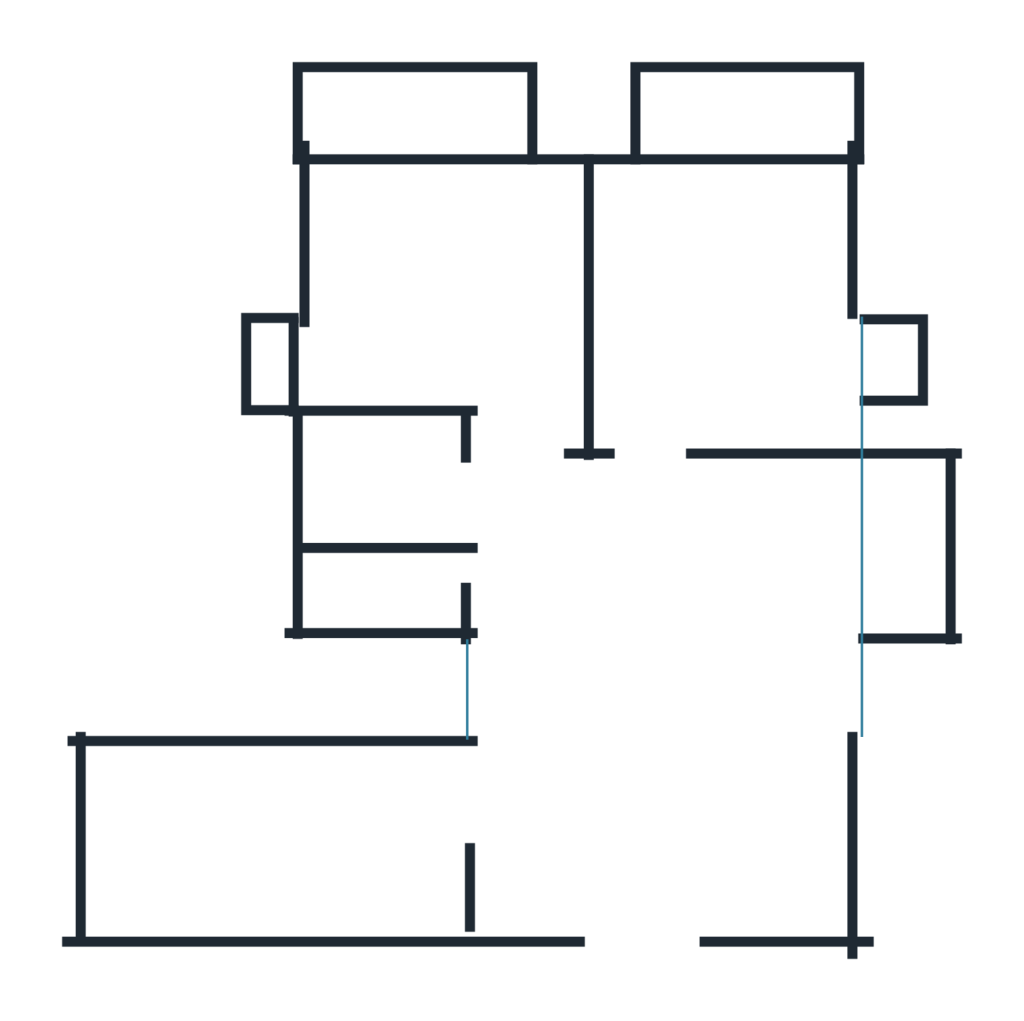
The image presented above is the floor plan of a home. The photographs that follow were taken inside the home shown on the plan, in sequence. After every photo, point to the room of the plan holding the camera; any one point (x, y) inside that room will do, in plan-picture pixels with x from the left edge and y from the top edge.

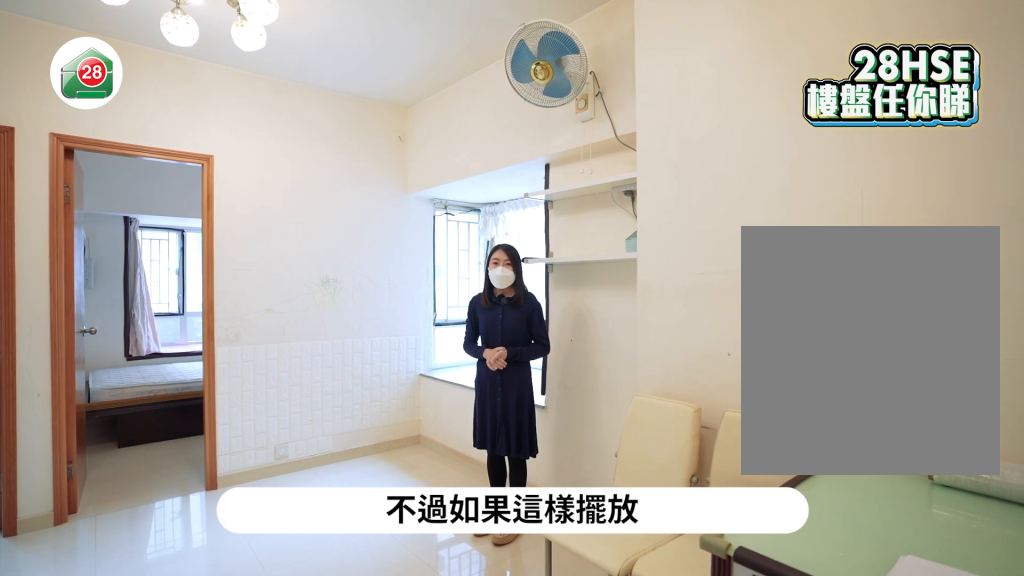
(668, 698)
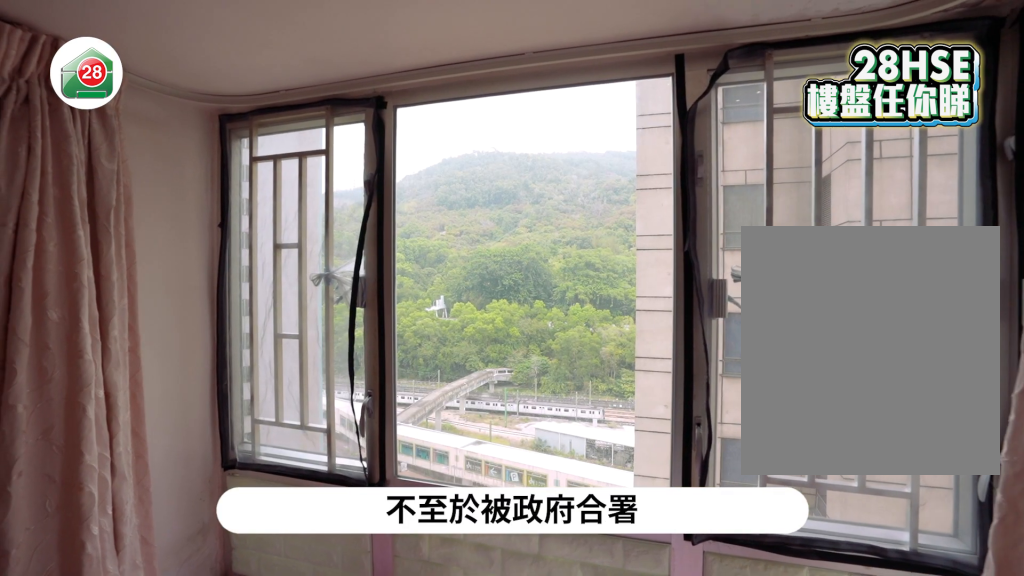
(724, 305)
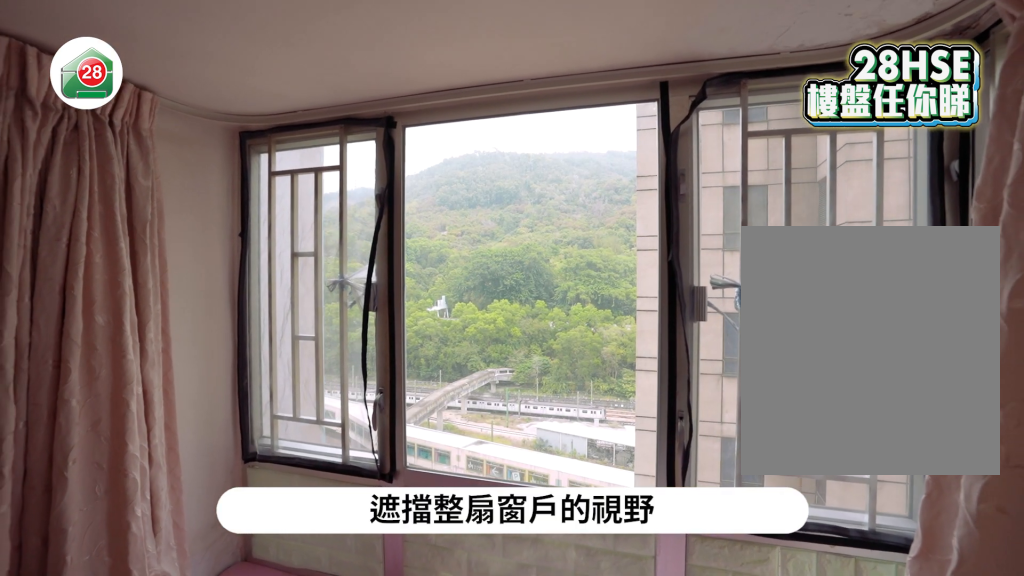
(725, 307)
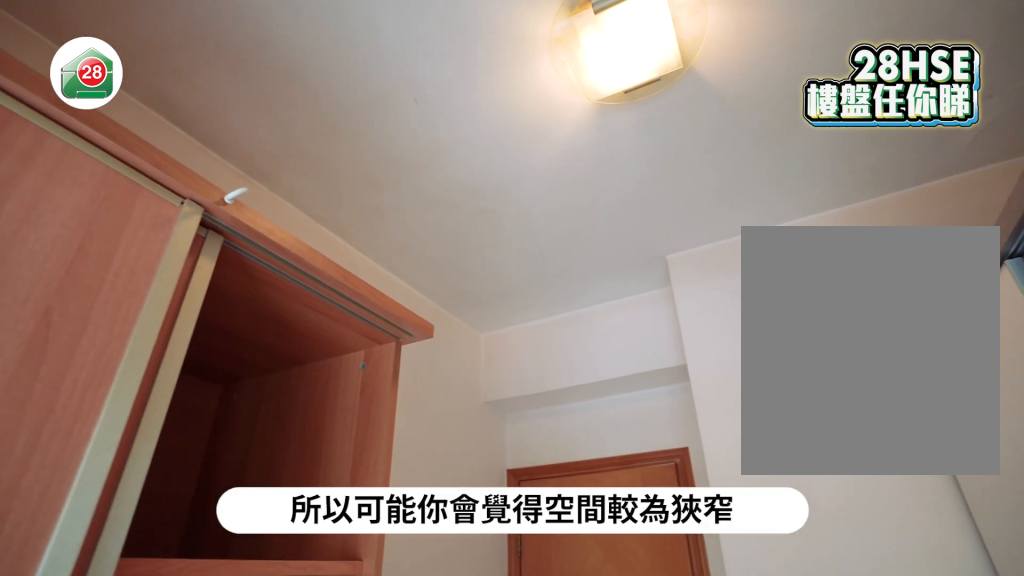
(449, 303)
